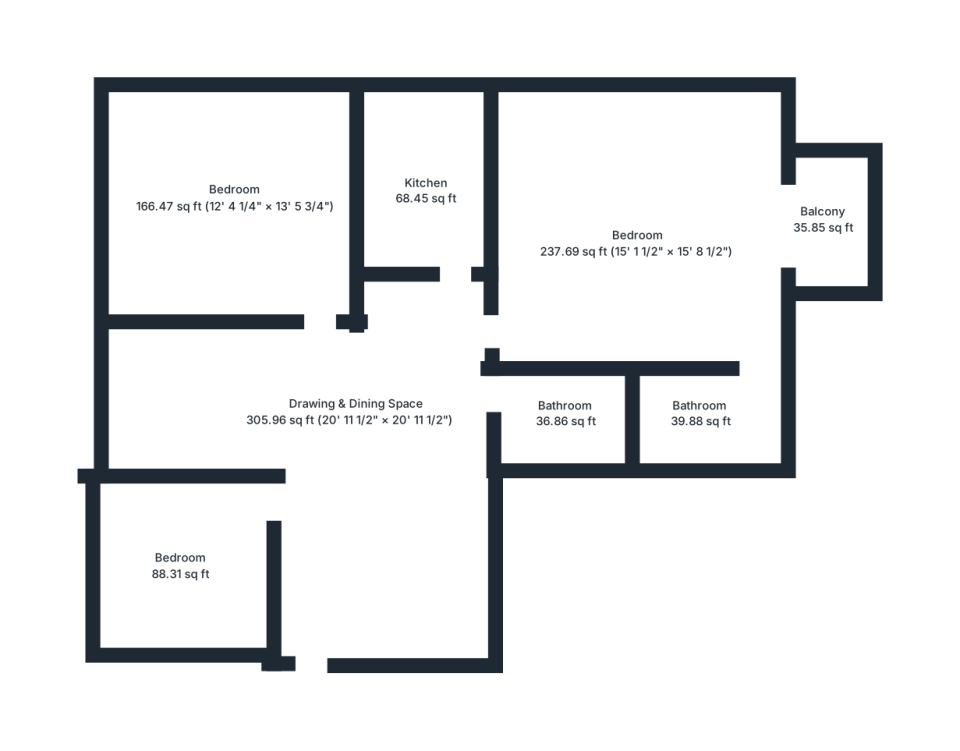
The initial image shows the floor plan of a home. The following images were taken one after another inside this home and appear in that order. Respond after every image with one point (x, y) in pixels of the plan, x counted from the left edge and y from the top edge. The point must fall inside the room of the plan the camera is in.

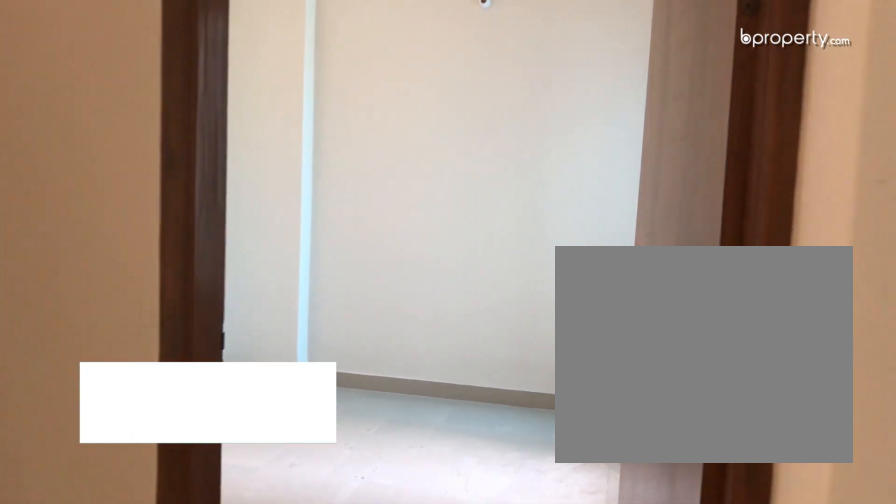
(316, 434)
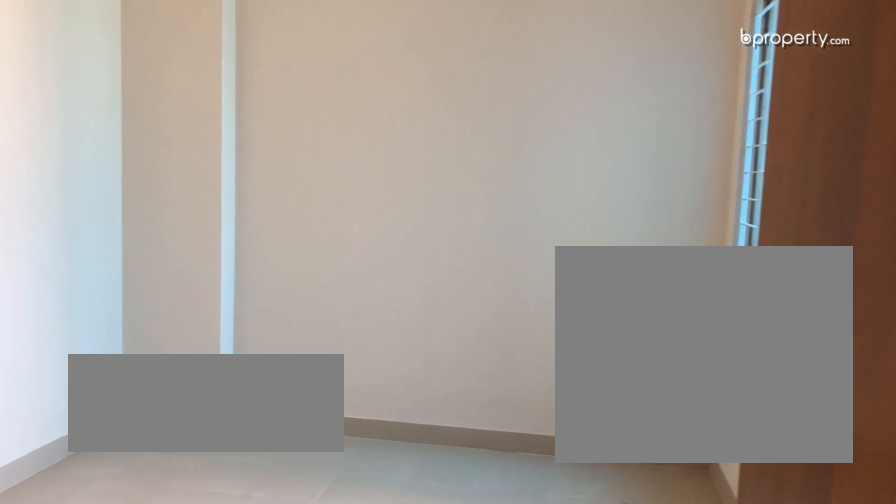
(179, 558)
